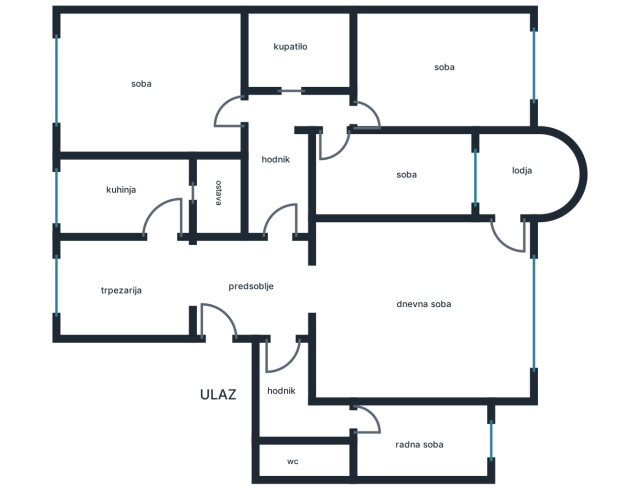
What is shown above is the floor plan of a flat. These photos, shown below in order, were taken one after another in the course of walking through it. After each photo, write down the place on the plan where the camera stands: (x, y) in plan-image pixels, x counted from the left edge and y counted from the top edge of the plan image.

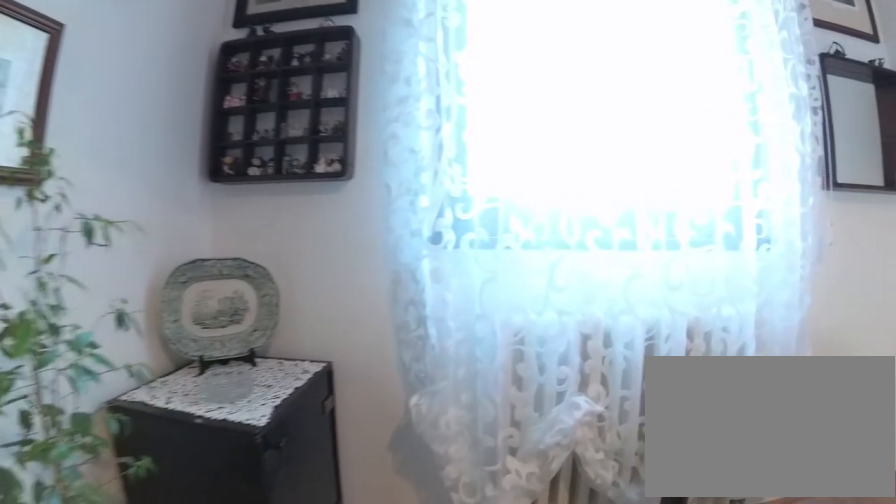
(128, 314)
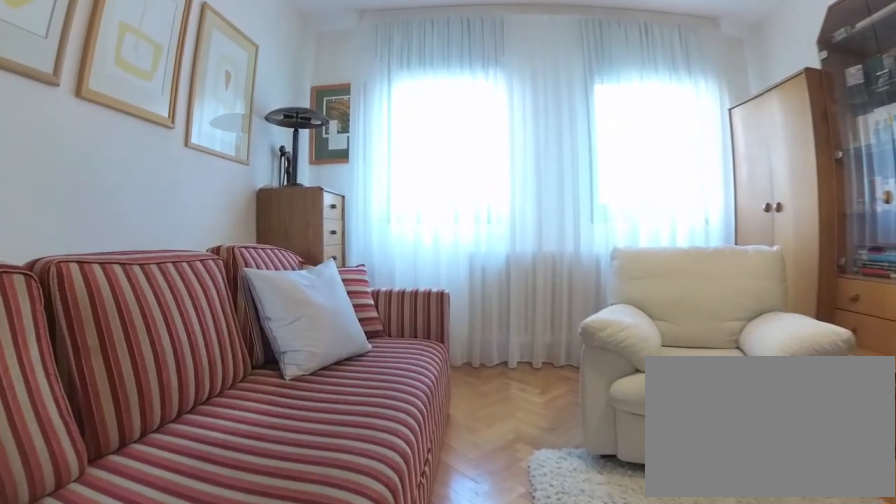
(188, 110)
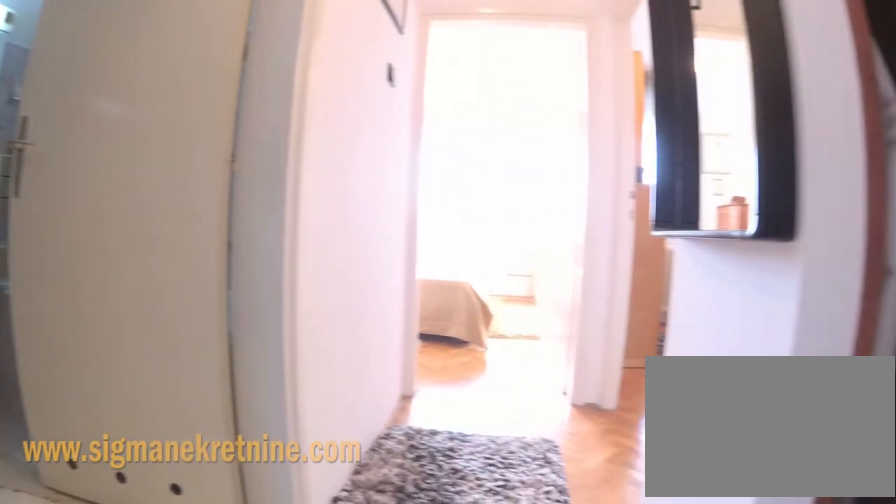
(271, 113)
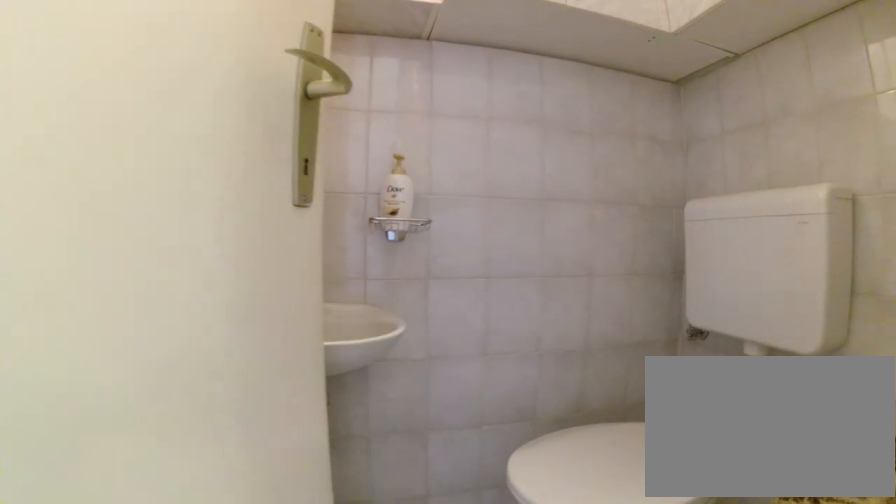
(326, 429)
